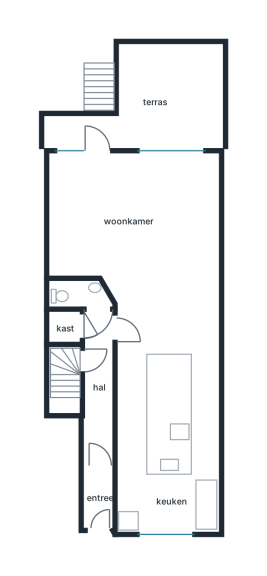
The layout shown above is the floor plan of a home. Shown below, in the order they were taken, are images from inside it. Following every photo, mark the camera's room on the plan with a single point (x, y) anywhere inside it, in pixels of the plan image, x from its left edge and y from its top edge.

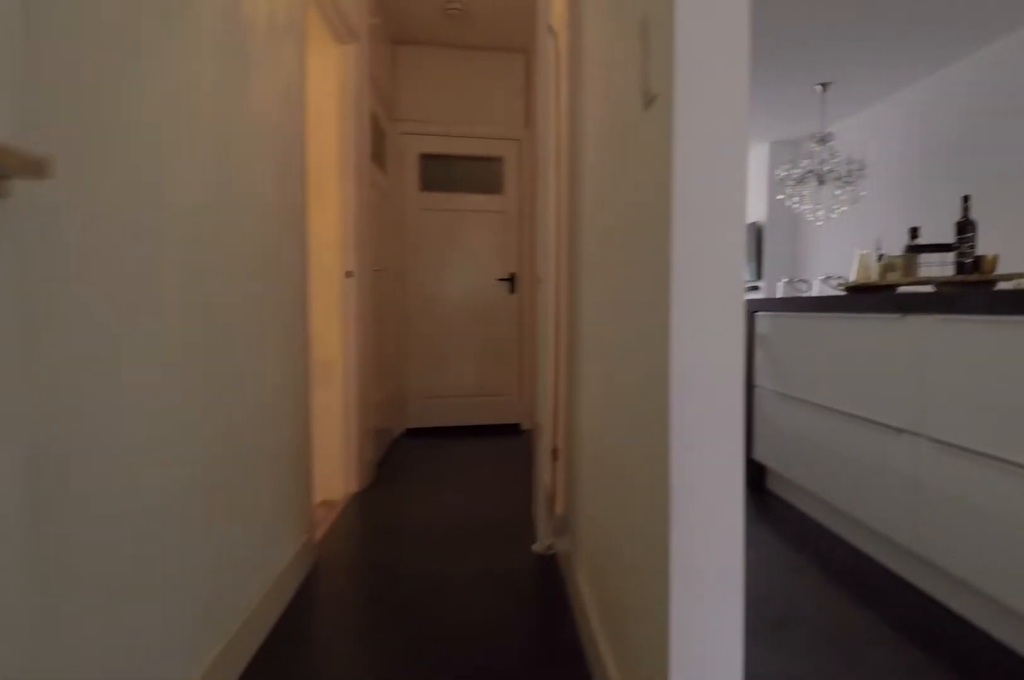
(99, 416)
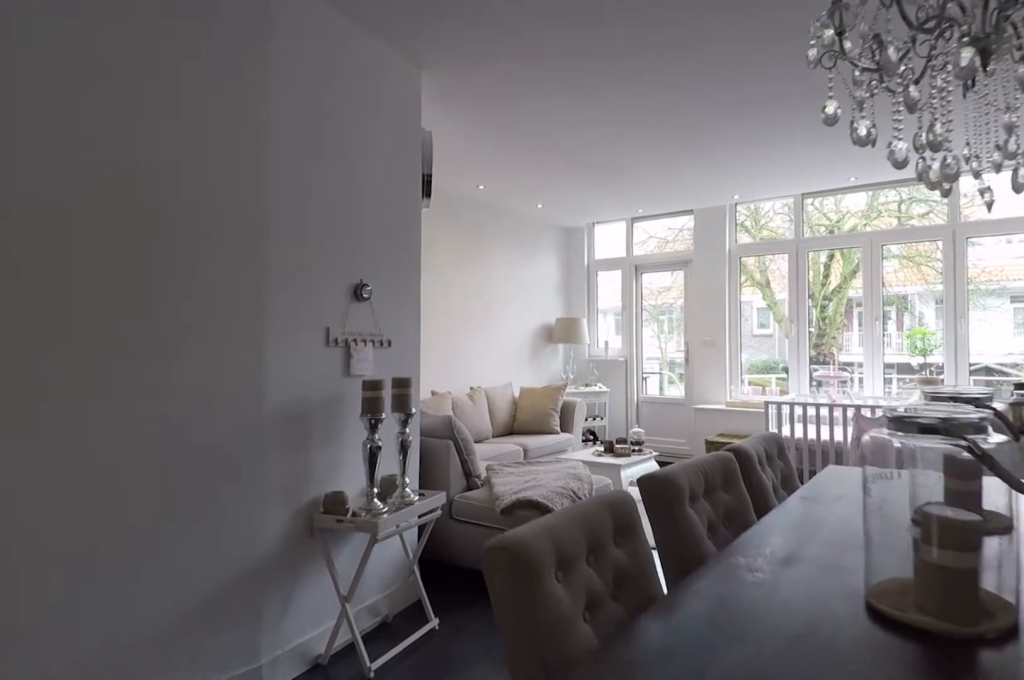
(167, 417)
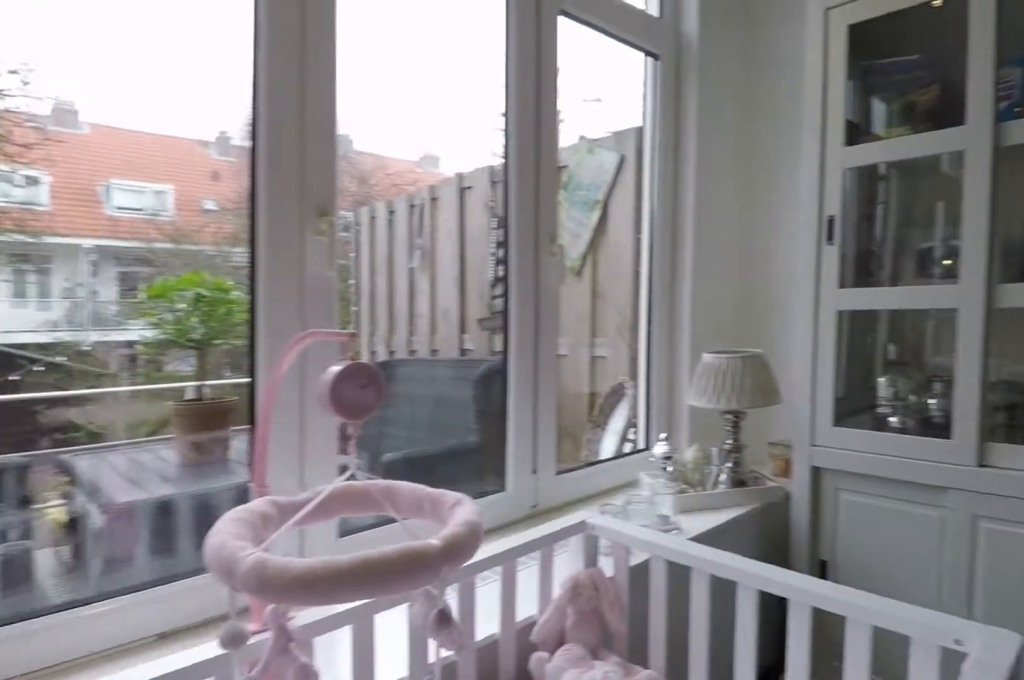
(92, 218)
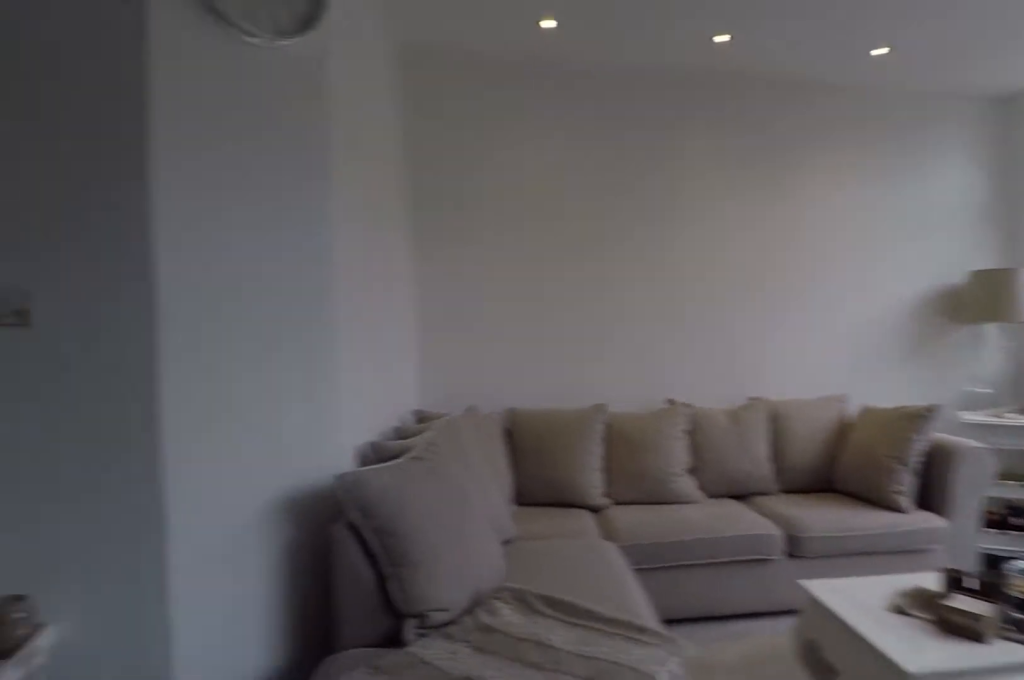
(92, 218)
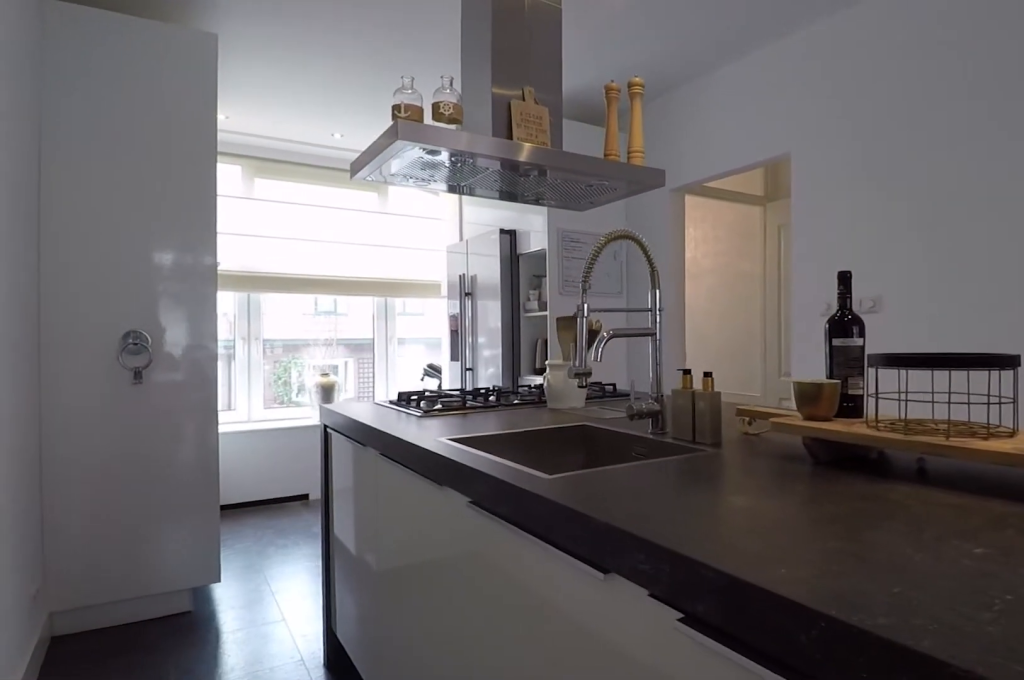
(167, 416)
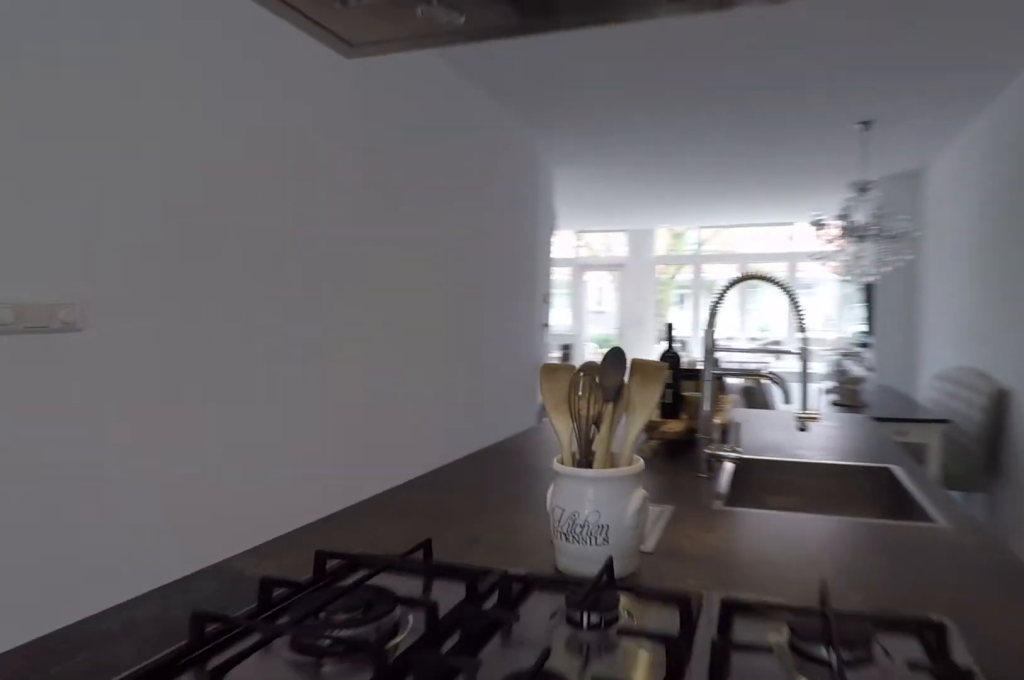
(167, 416)
